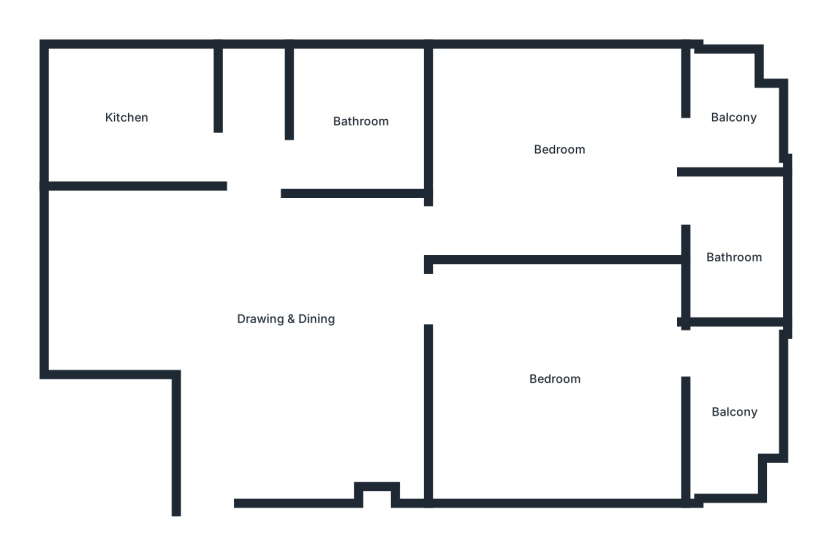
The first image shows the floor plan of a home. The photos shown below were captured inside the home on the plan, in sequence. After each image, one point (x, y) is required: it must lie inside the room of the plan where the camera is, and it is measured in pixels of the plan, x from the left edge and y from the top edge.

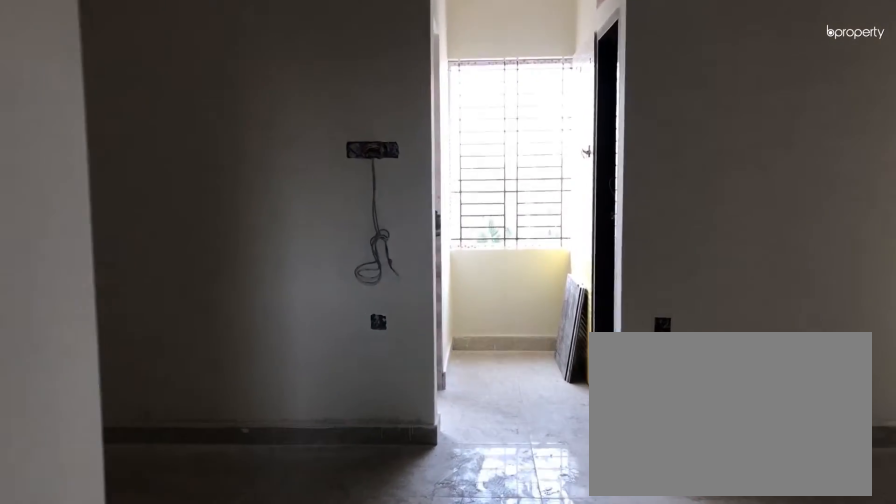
(222, 474)
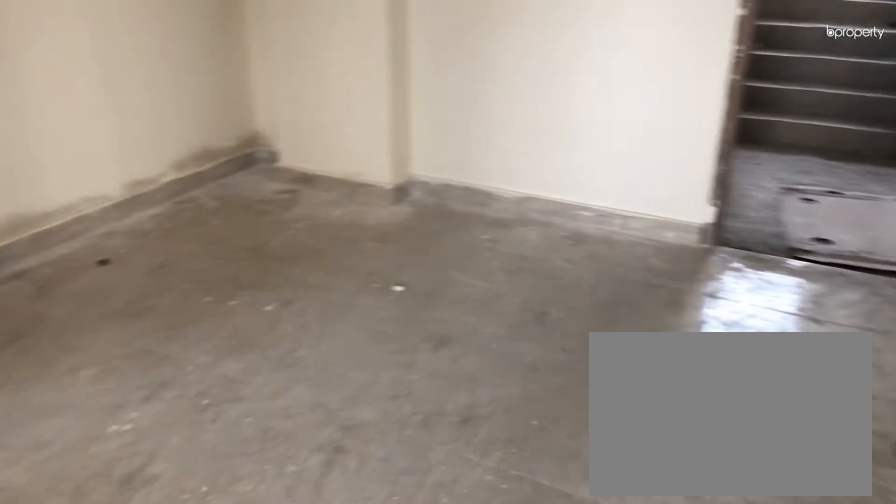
(288, 318)
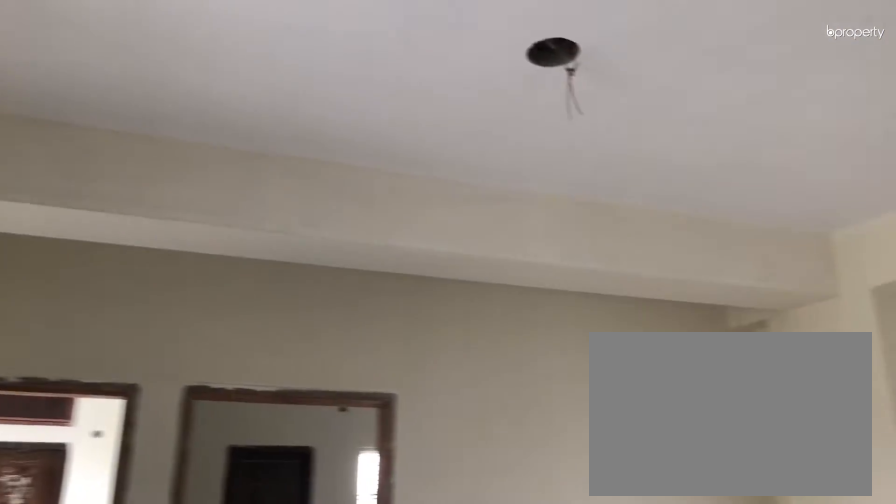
(288, 318)
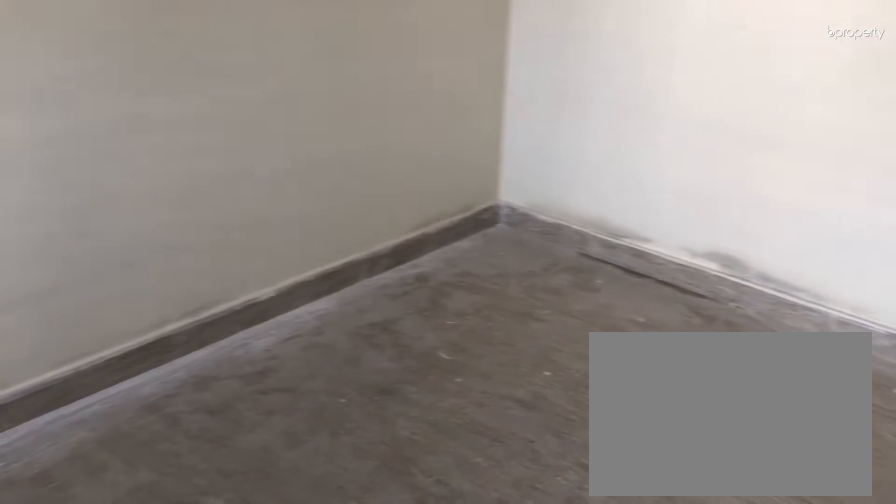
(555, 380)
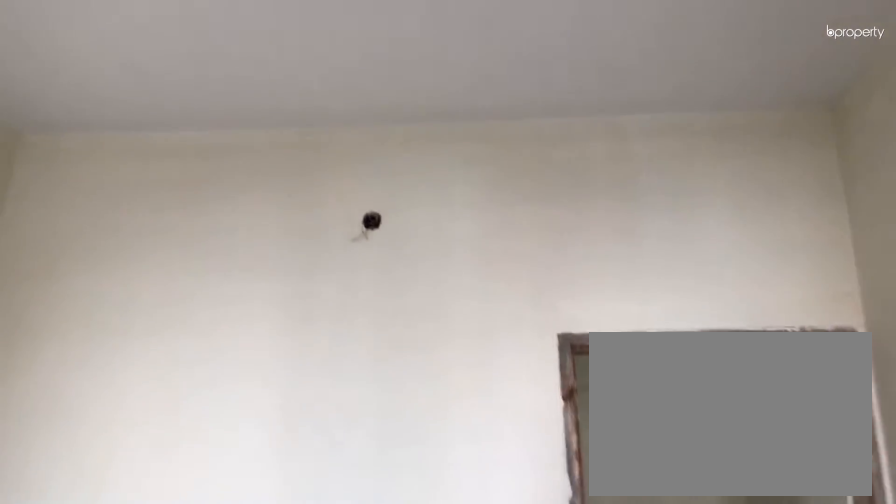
(555, 380)
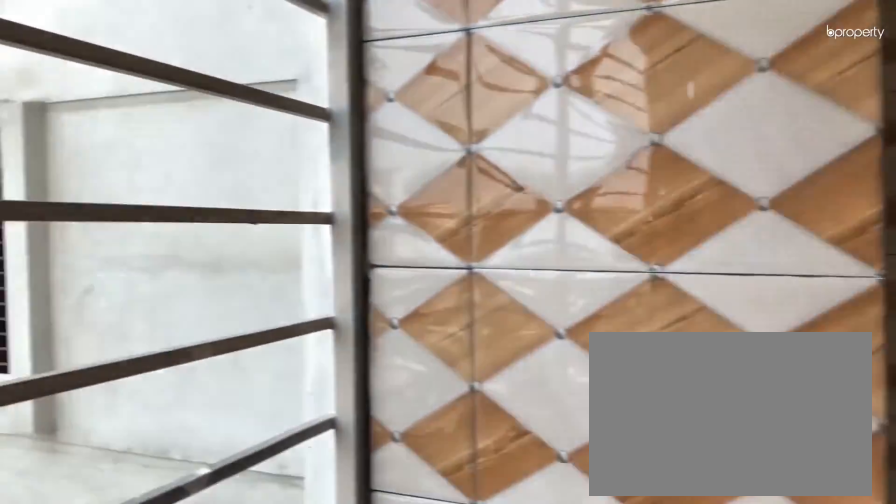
(733, 413)
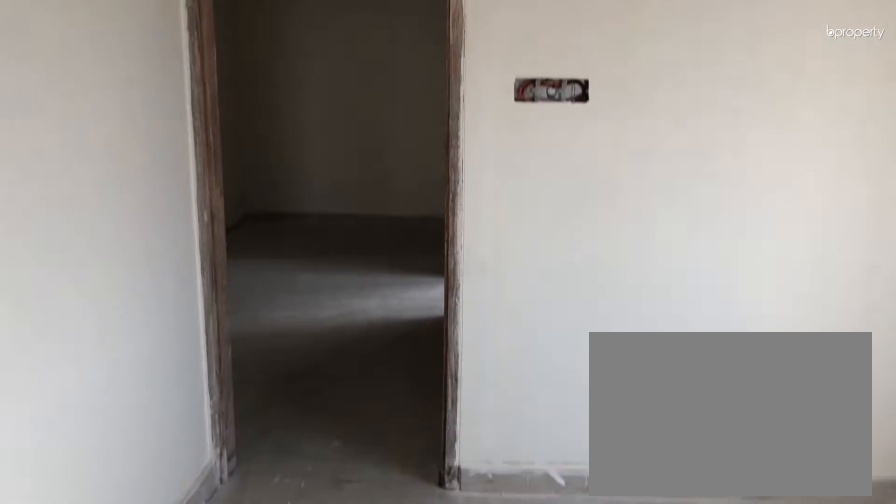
(559, 150)
